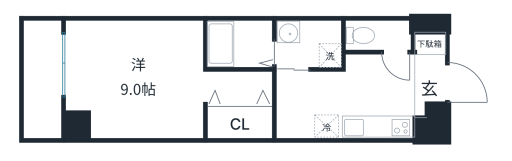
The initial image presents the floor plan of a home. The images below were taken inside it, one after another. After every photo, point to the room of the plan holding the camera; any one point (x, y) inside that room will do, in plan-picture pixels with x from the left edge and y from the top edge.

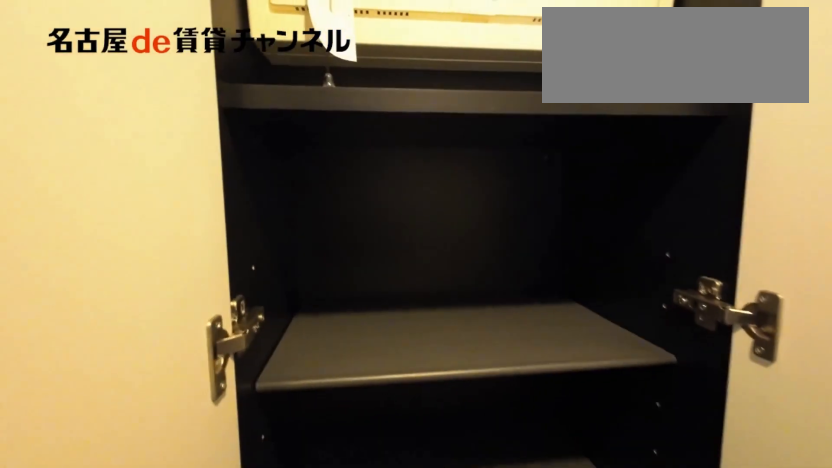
(429, 75)
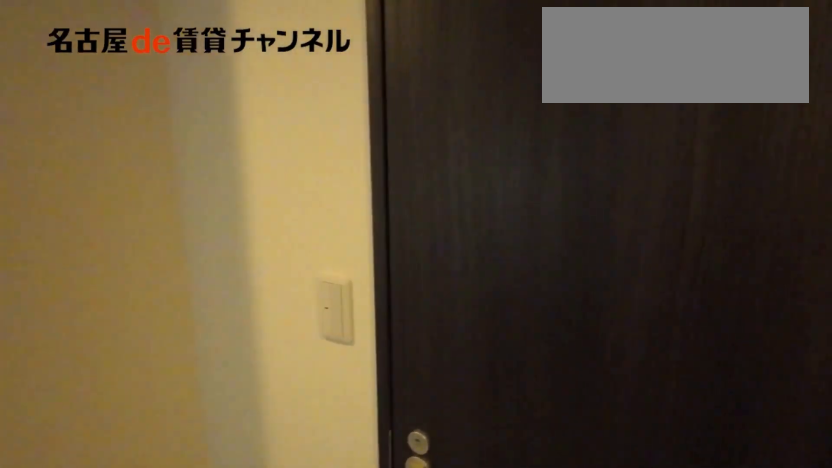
(429, 75)
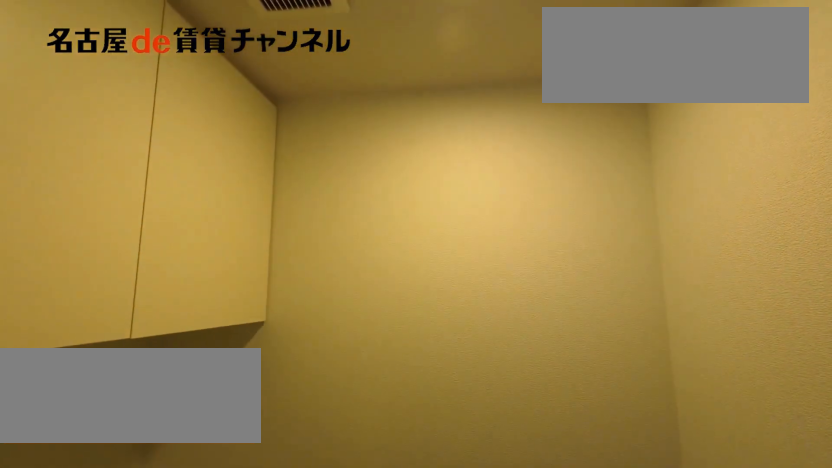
(378, 35)
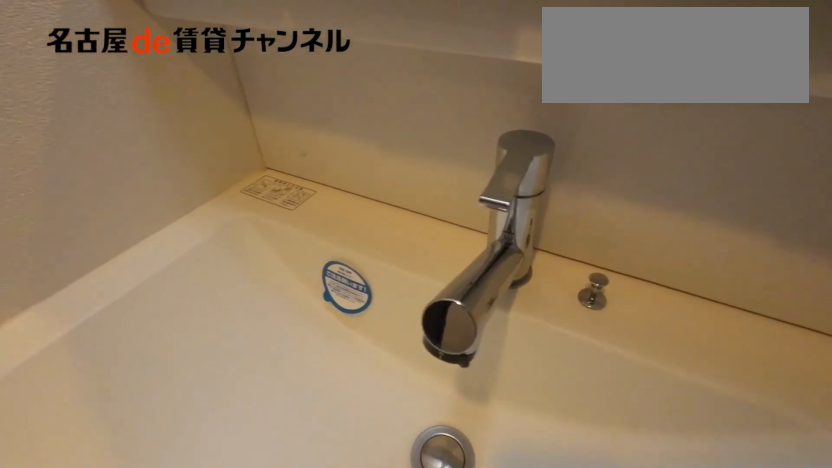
(310, 44)
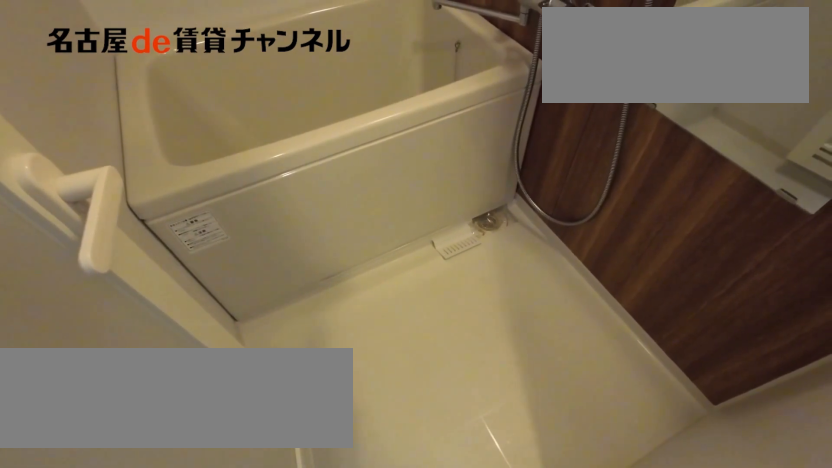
(239, 43)
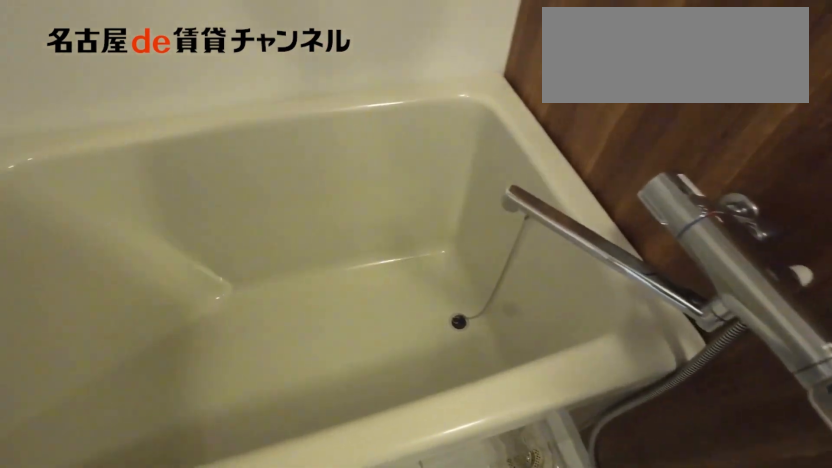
(239, 43)
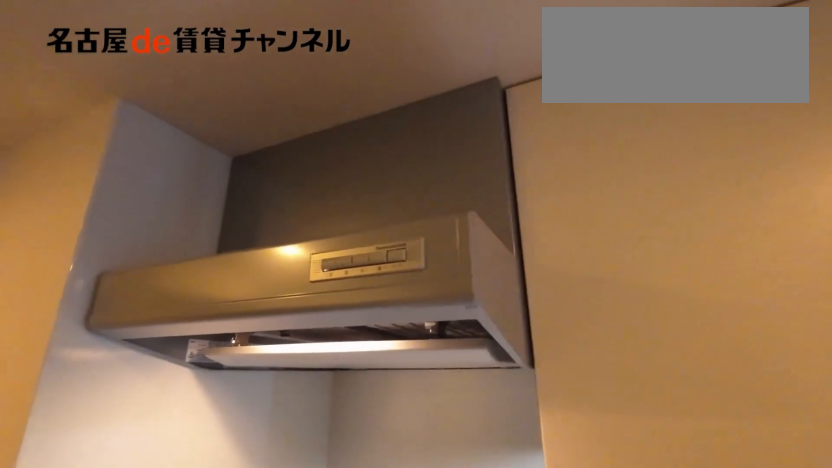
(365, 126)
